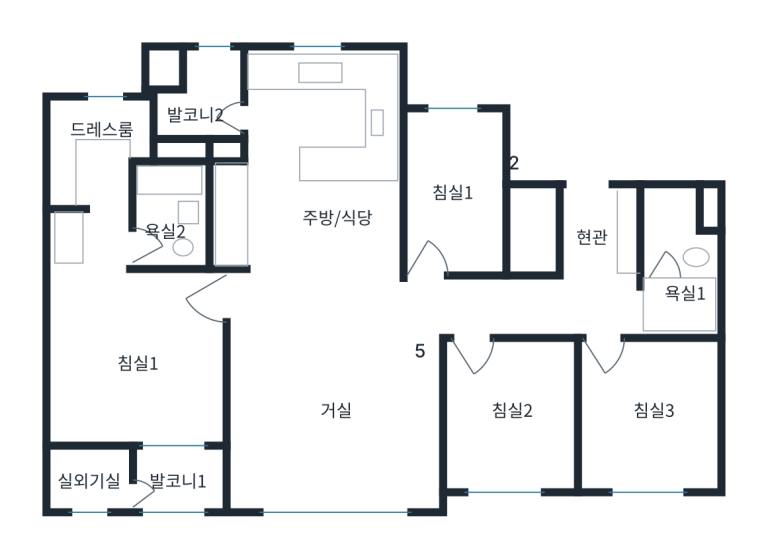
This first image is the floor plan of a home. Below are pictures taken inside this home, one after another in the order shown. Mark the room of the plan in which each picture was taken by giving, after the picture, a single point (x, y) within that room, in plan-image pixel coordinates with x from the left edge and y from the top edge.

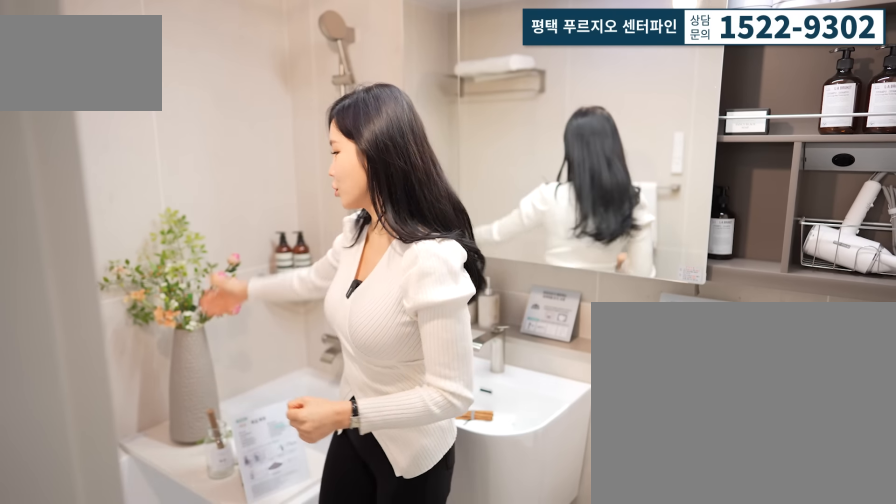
(169, 242)
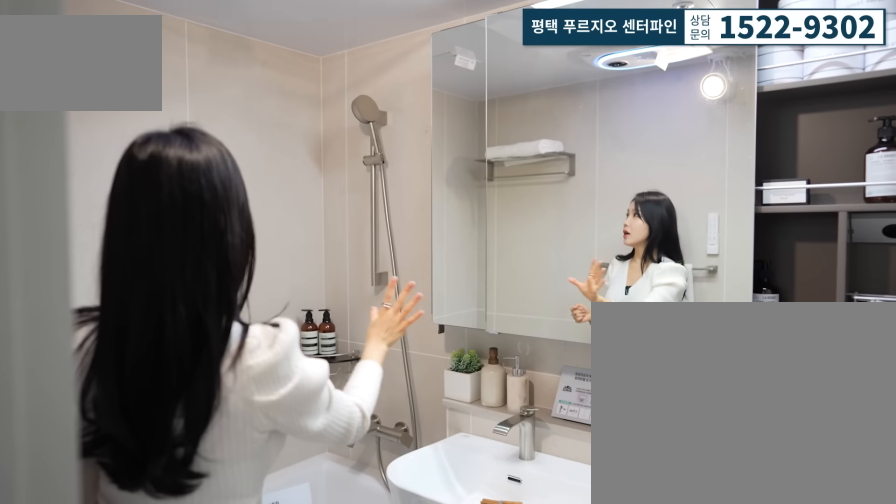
(190, 225)
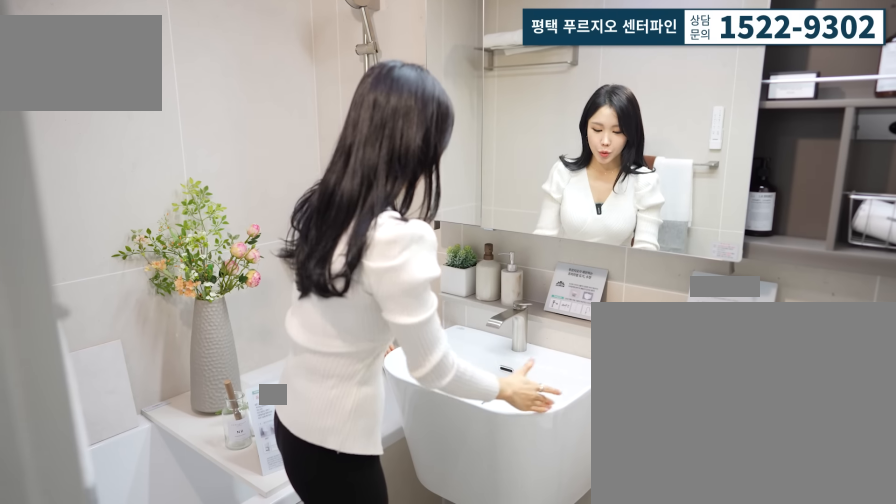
(168, 242)
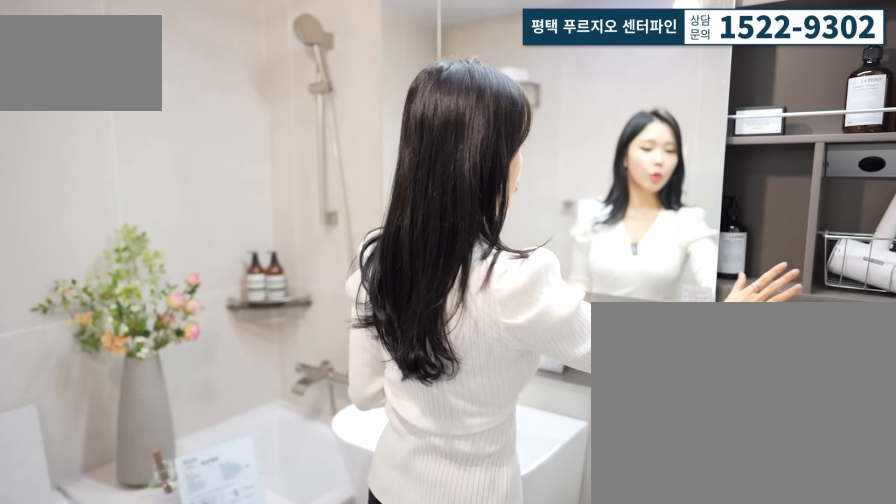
(168, 242)
